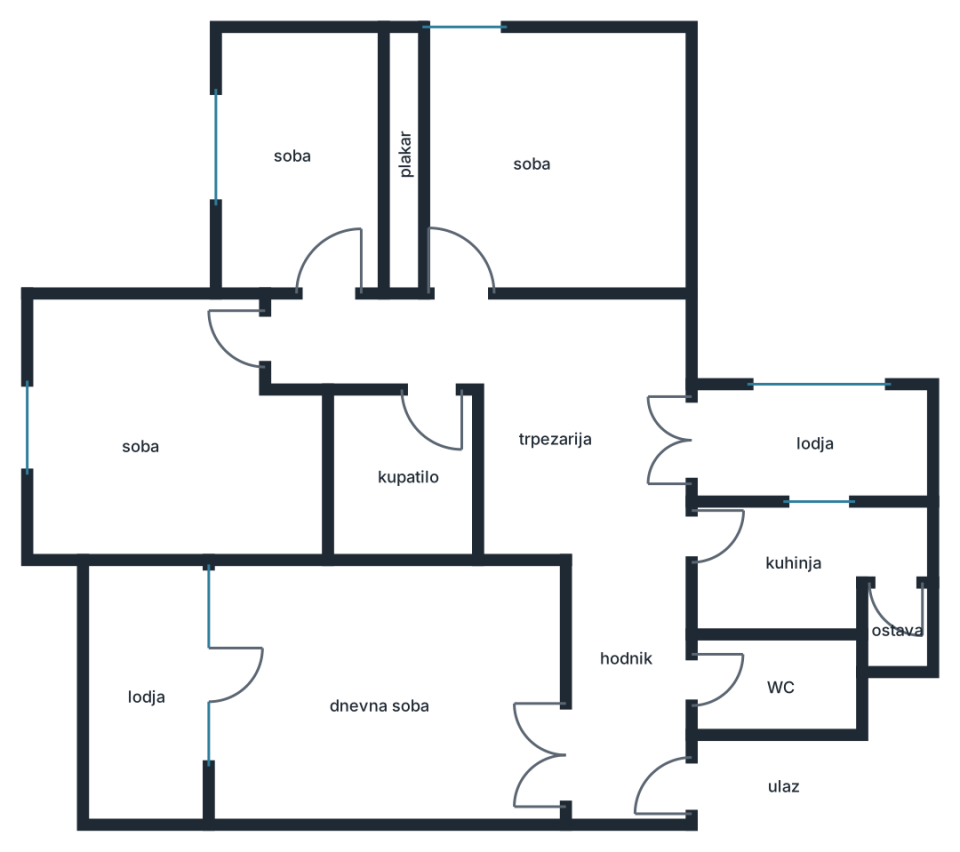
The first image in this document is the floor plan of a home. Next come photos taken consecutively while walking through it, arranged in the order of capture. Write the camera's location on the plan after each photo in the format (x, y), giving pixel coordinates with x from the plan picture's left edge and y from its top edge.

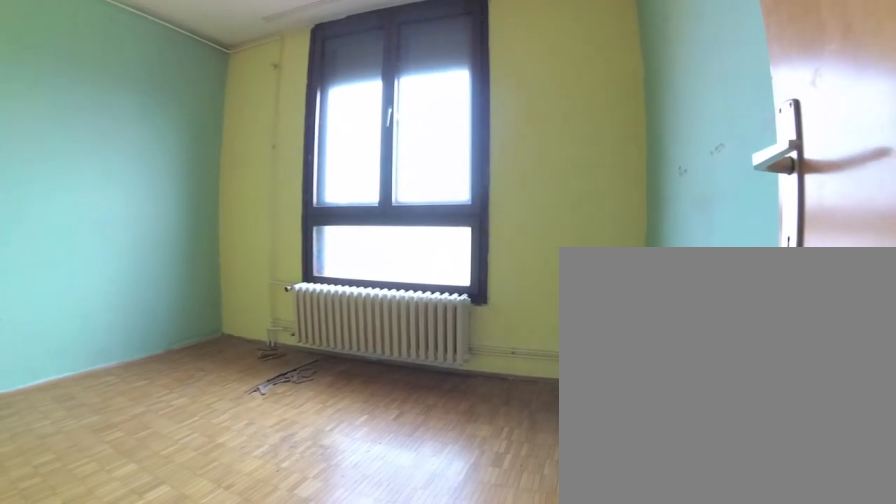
(229, 329)
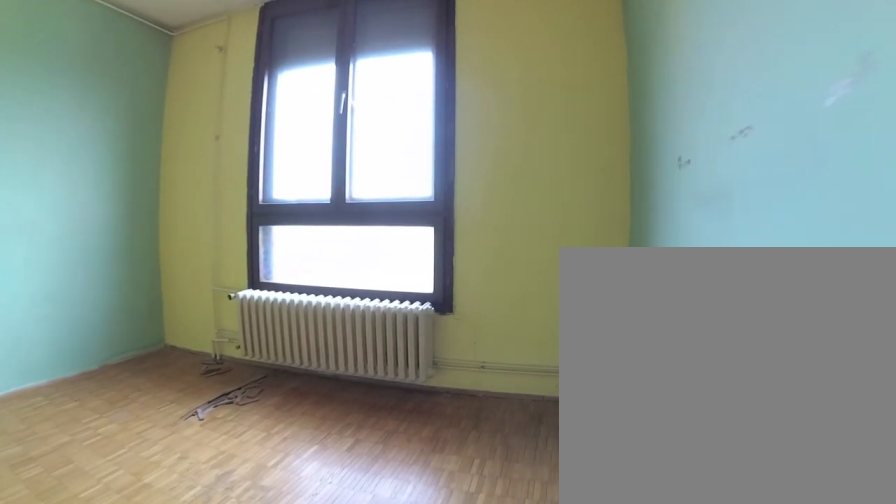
(188, 329)
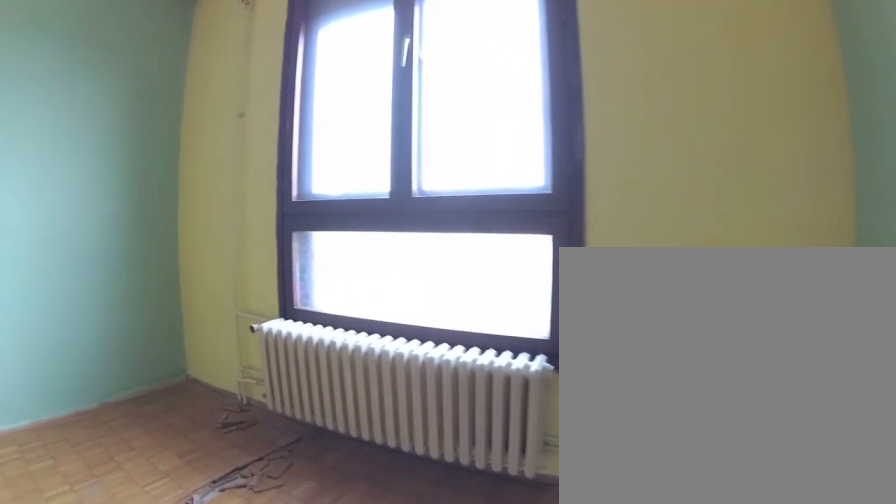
(109, 327)
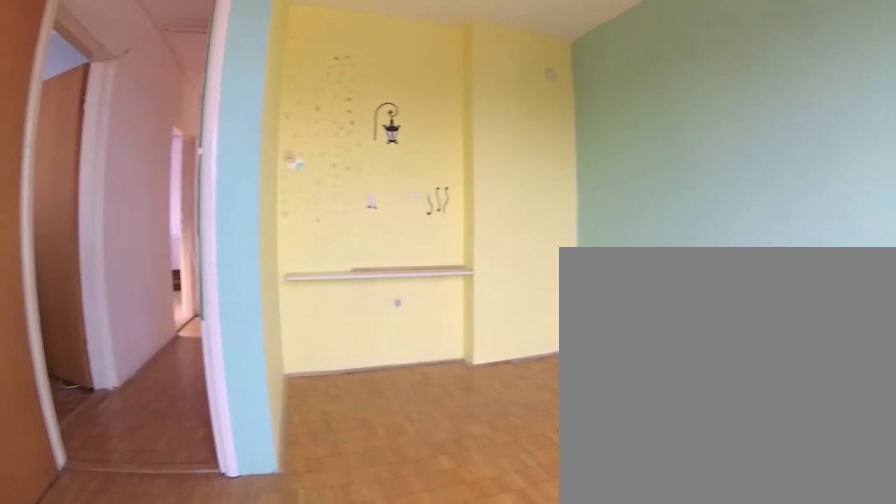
(63, 363)
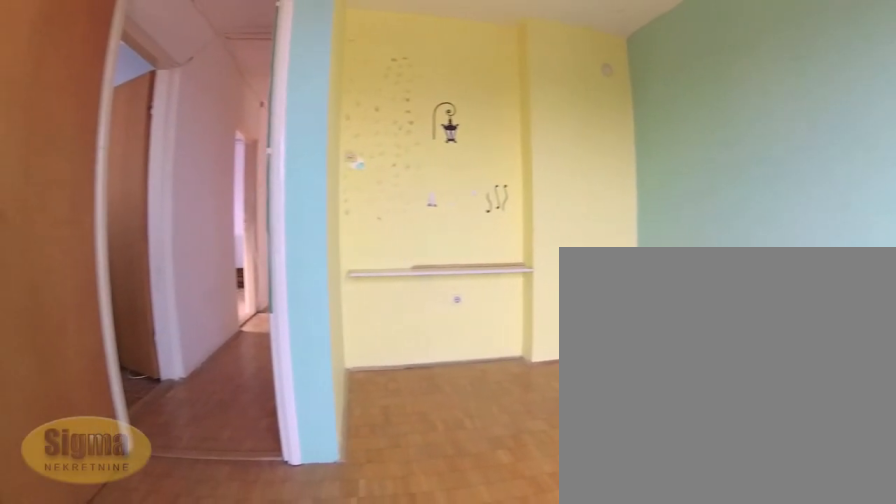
(63, 363)
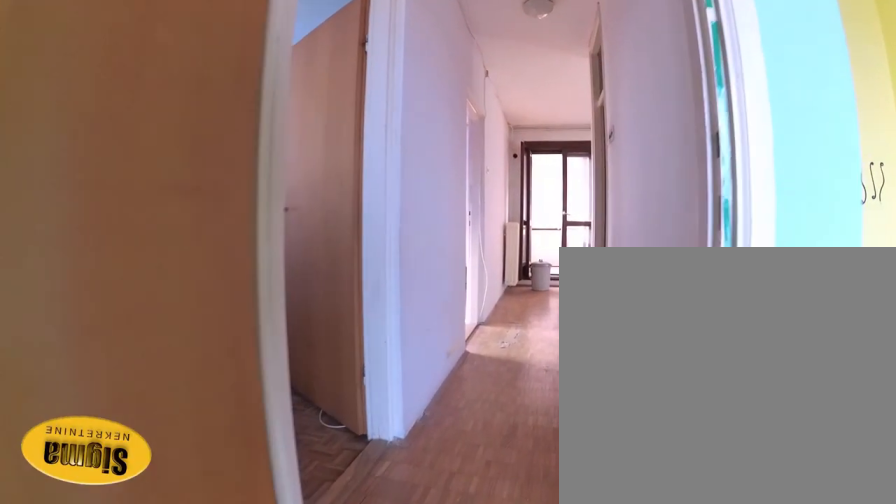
(199, 352)
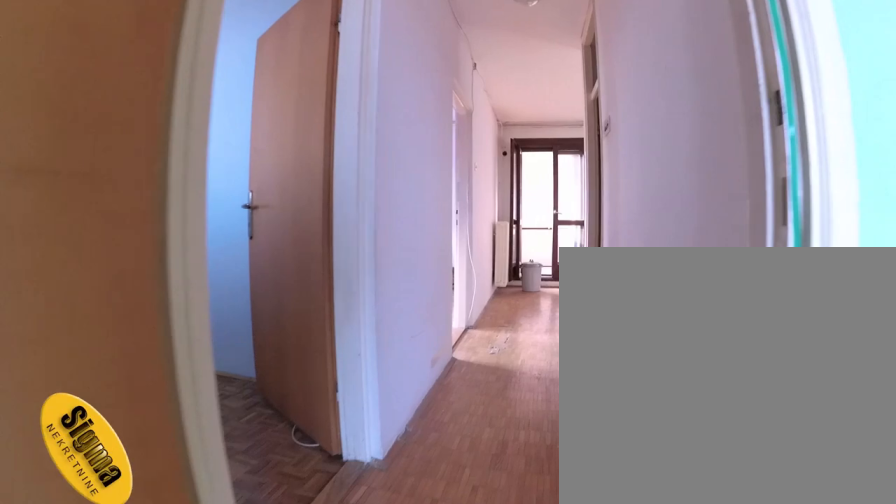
(216, 352)
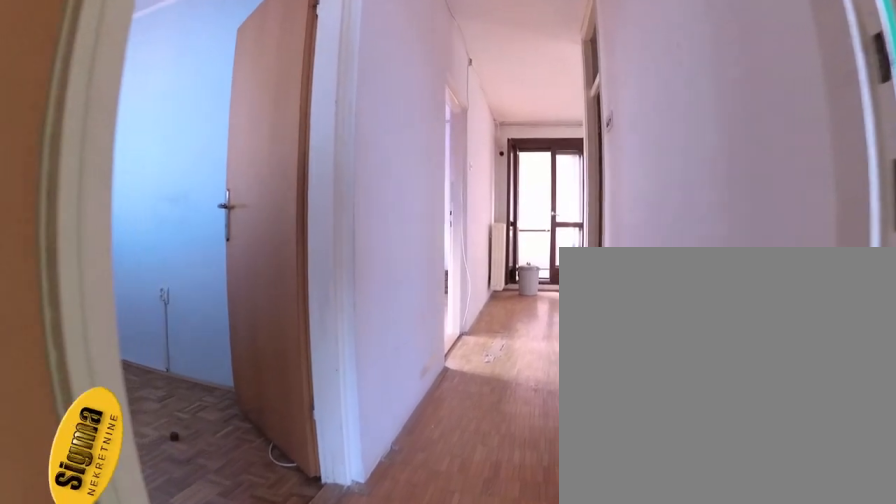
(231, 350)
